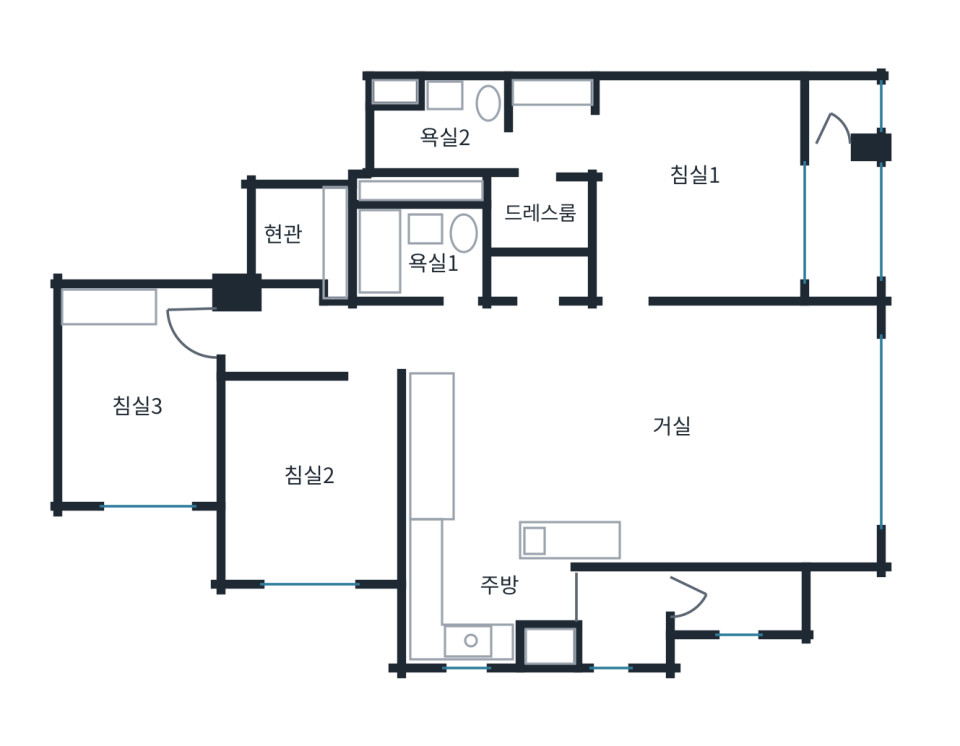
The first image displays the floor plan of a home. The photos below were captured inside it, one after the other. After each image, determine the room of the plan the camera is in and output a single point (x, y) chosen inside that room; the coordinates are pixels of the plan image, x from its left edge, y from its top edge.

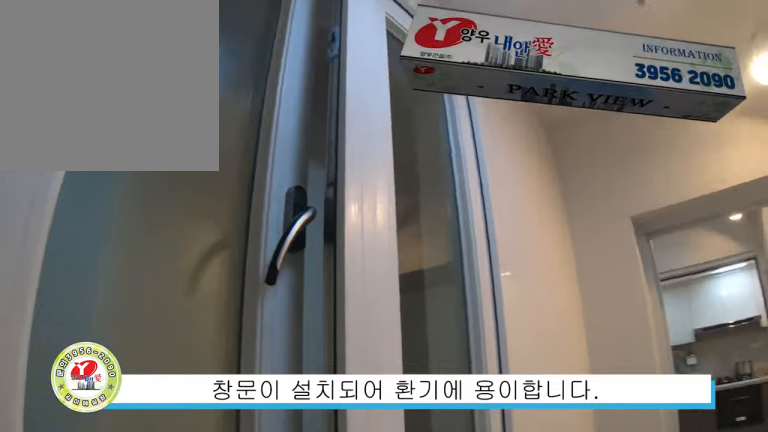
(644, 618)
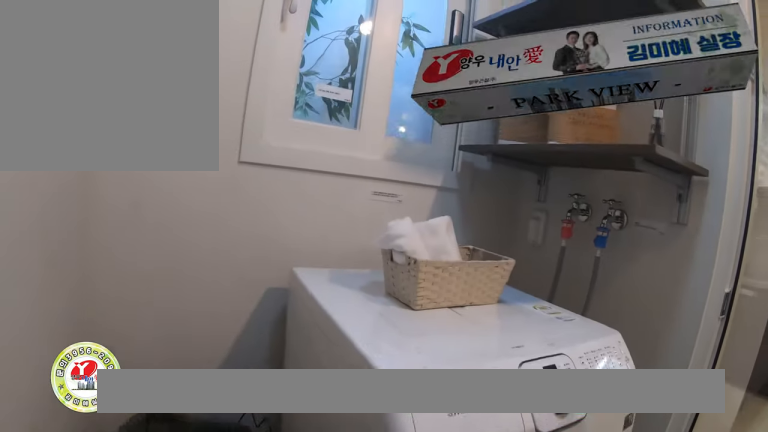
(644, 618)
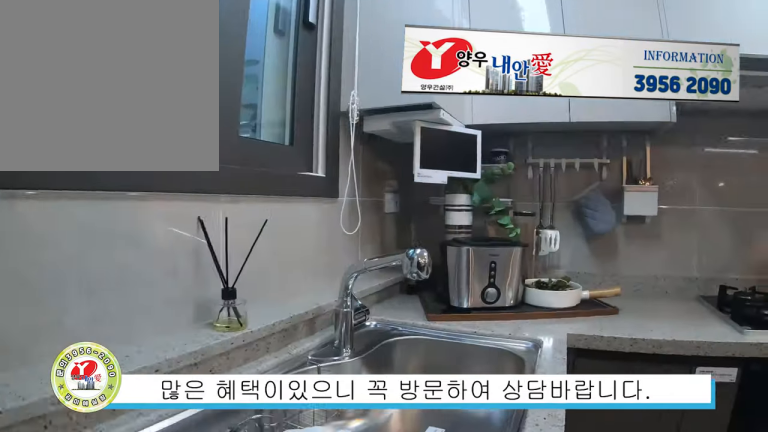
(513, 522)
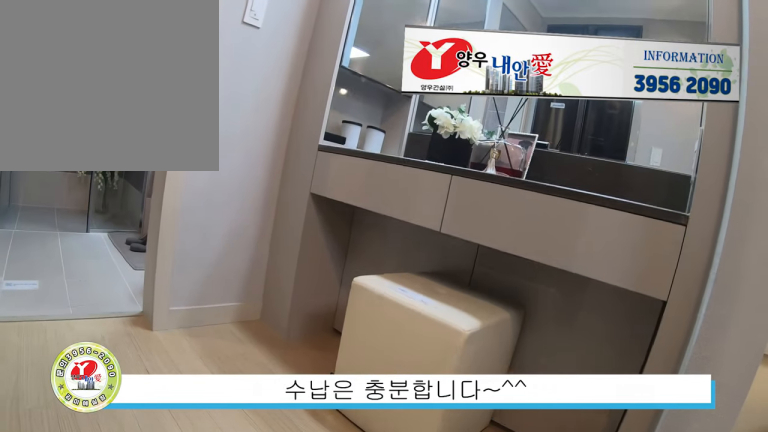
(509, 156)
